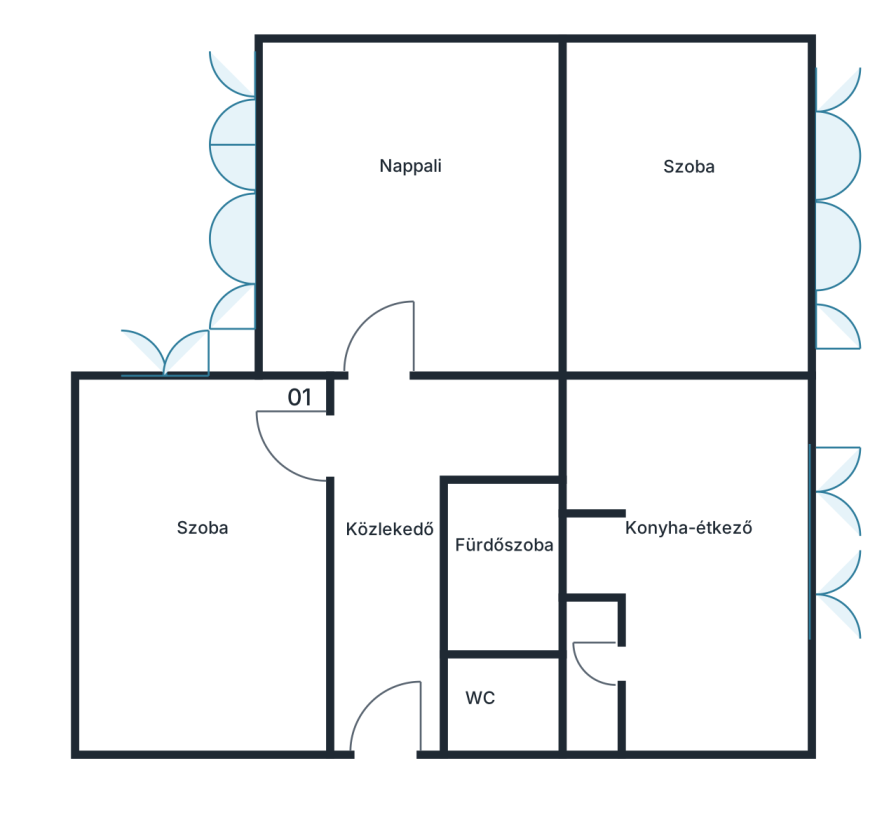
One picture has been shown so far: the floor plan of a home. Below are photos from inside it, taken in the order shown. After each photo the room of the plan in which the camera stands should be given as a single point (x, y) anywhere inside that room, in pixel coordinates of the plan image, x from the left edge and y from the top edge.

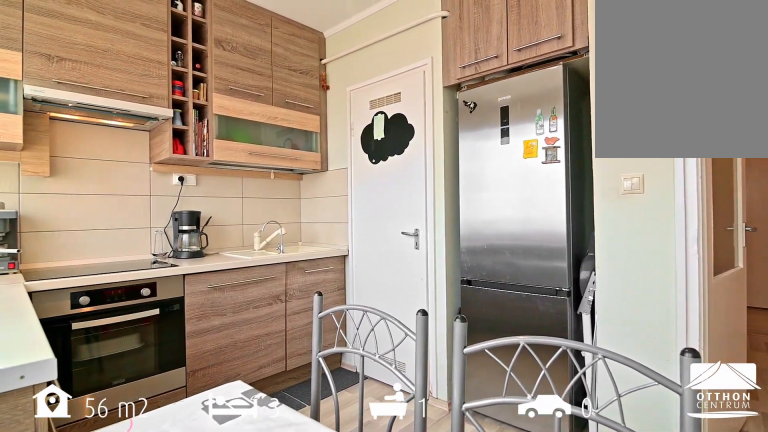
(702, 628)
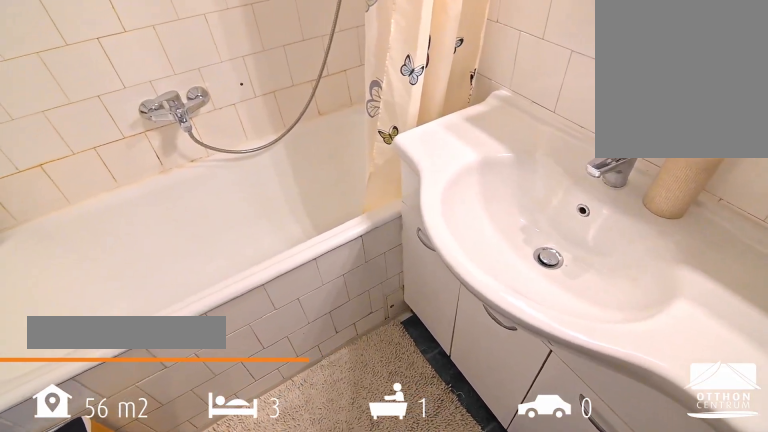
(495, 566)
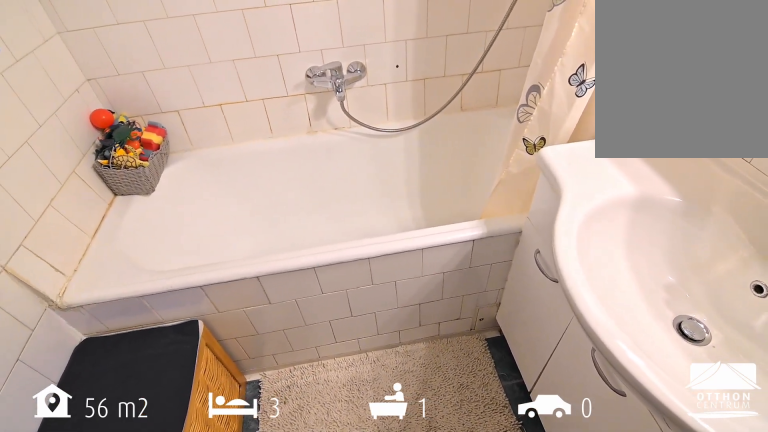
(495, 566)
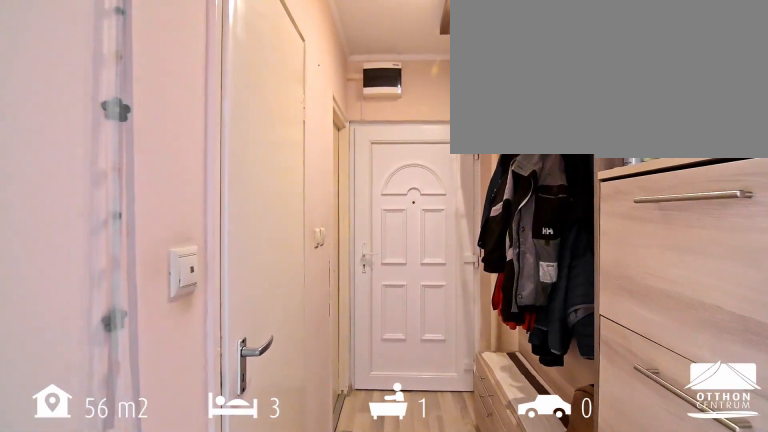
(392, 710)
